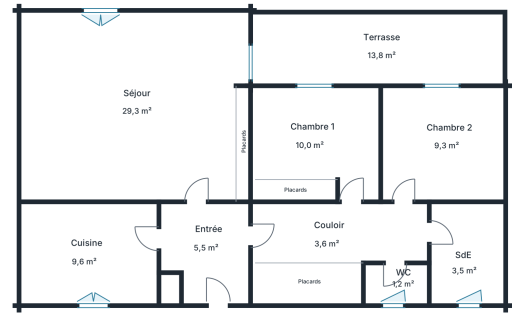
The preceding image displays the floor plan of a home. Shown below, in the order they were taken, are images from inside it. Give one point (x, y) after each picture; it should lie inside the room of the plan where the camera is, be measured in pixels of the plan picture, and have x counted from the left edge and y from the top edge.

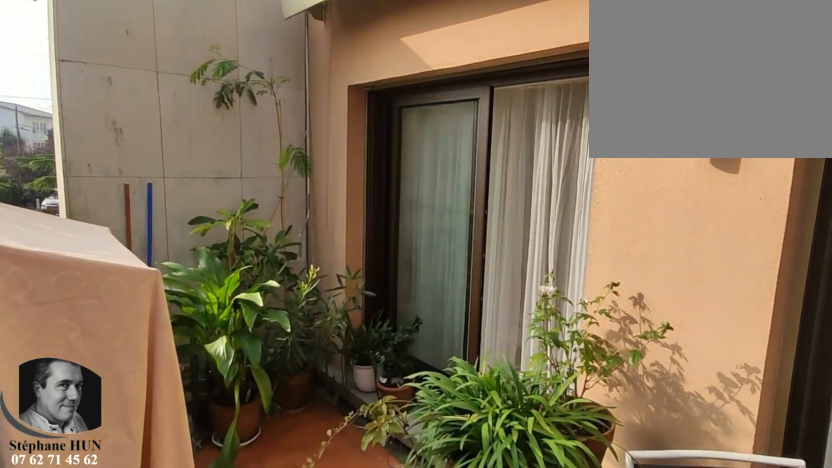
(380, 45)
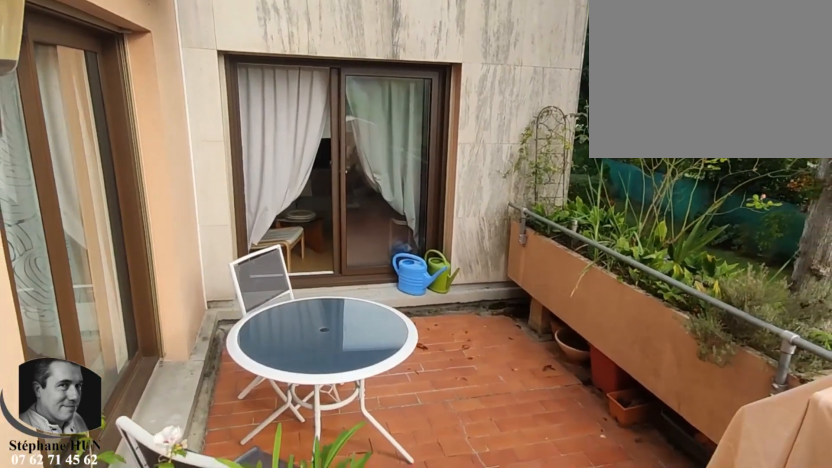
(380, 45)
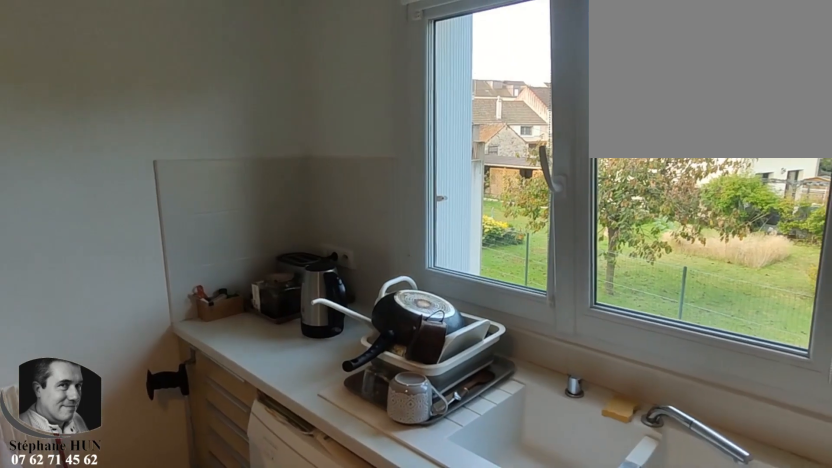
(88, 252)
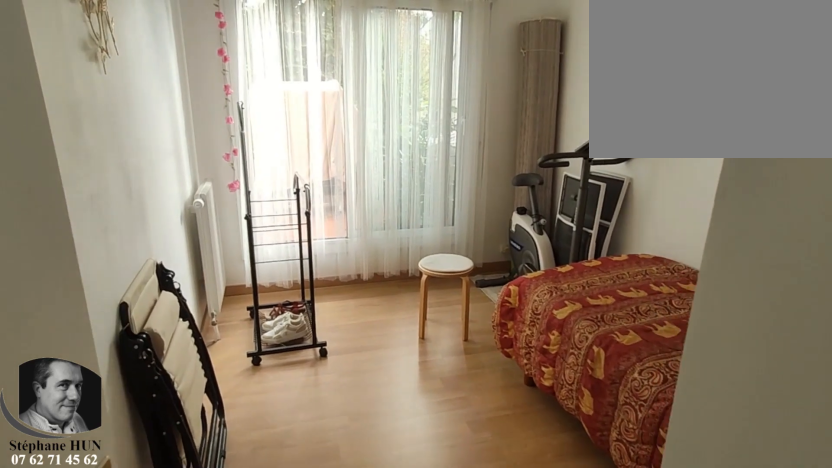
(443, 145)
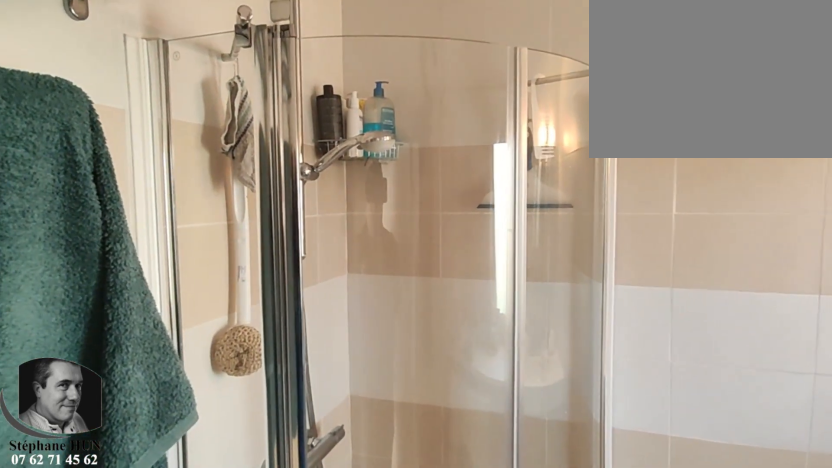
(465, 253)
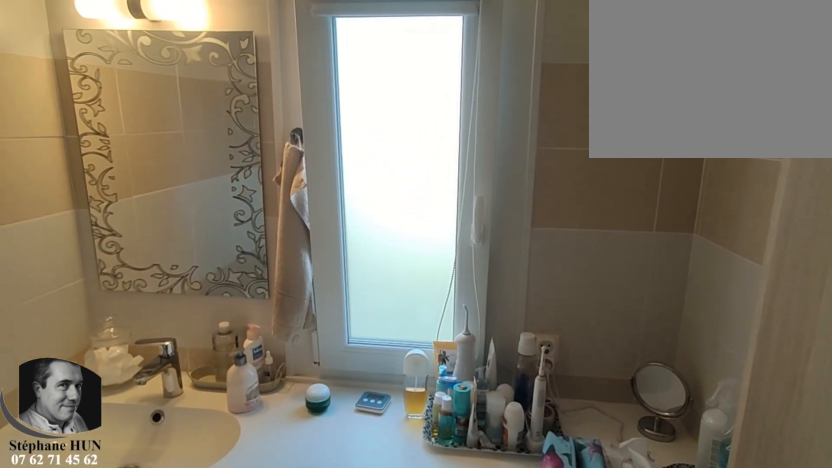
(465, 253)
